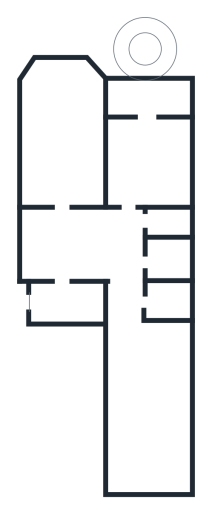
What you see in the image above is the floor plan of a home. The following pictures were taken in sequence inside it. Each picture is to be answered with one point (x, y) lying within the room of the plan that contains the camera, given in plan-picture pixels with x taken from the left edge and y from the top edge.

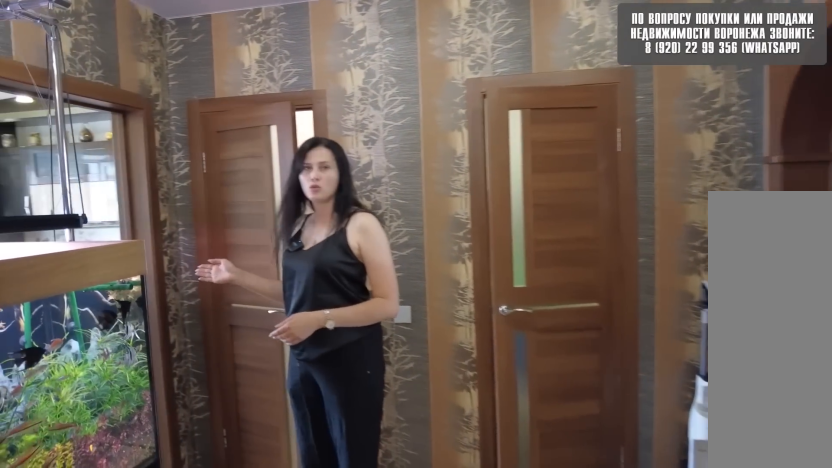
(64, 257)
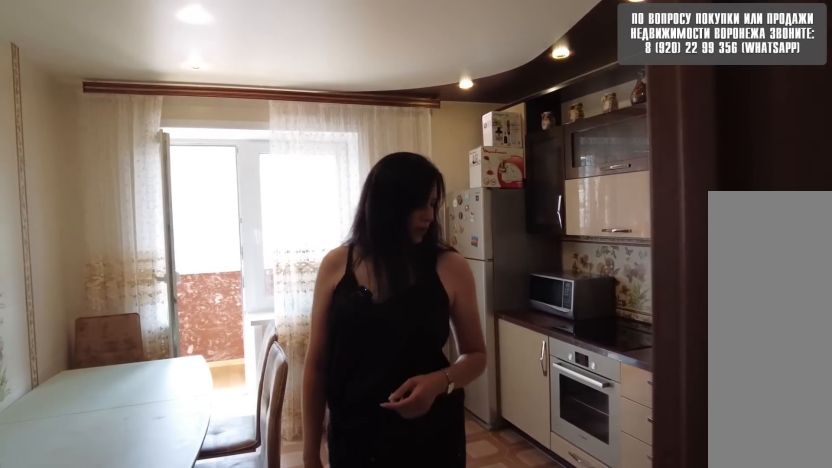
(123, 240)
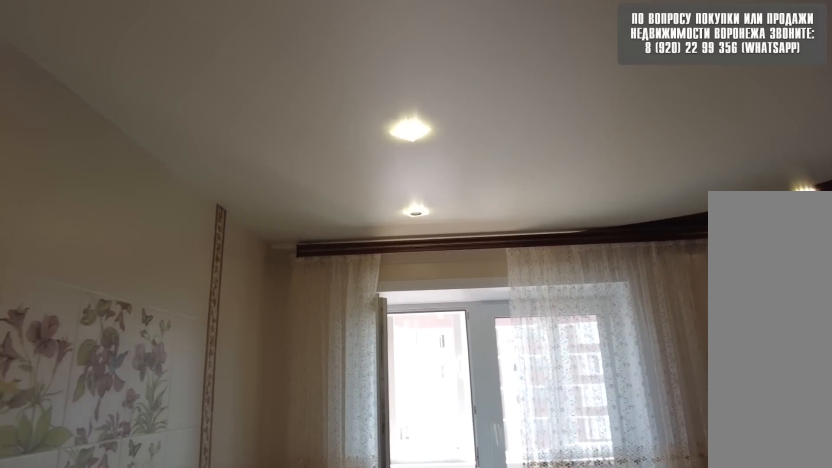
(151, 180)
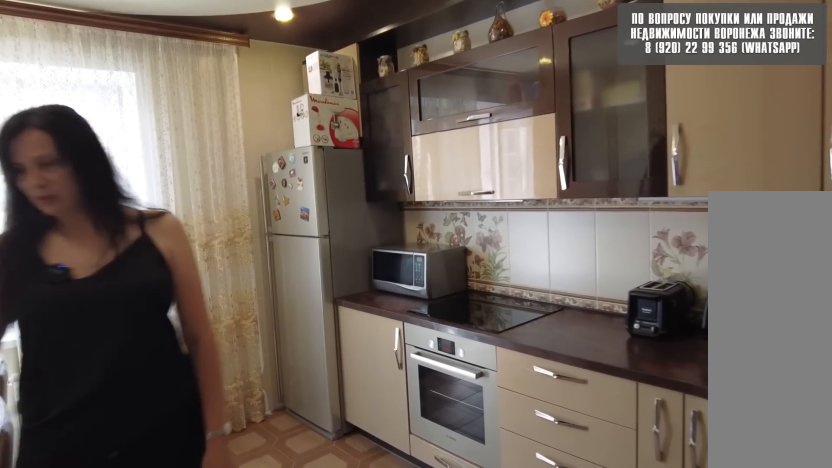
(151, 180)
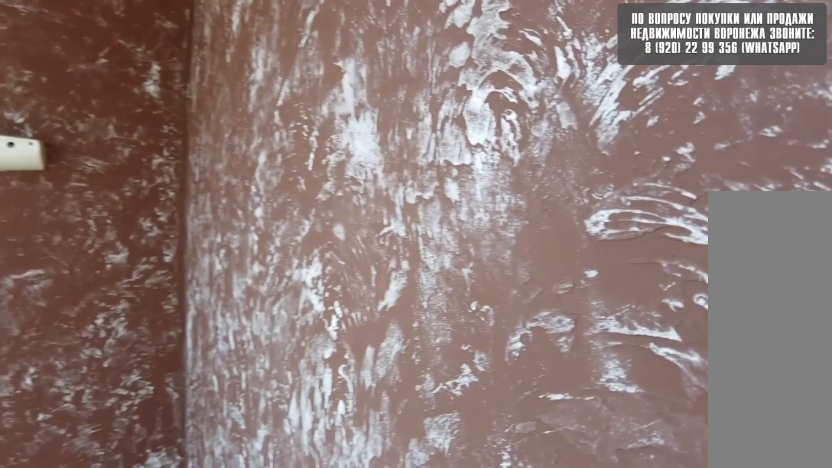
(145, 104)
